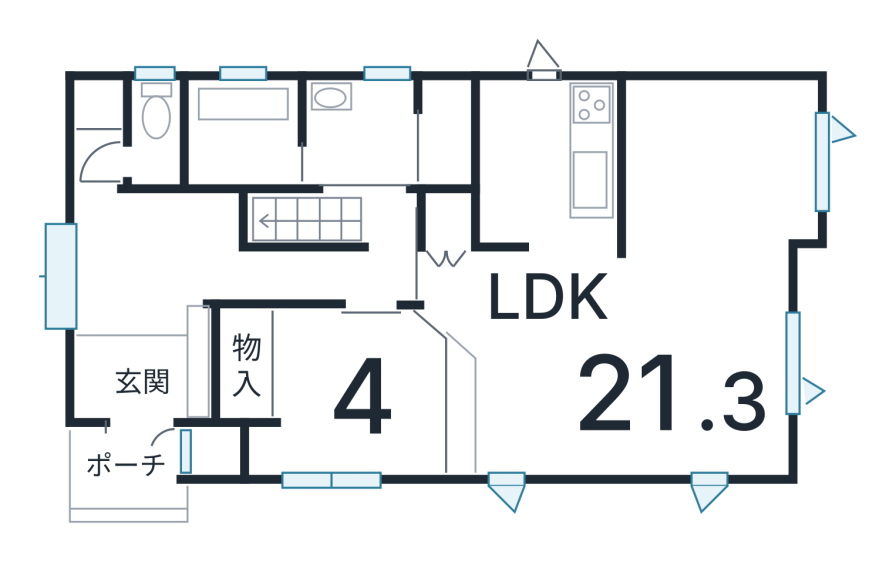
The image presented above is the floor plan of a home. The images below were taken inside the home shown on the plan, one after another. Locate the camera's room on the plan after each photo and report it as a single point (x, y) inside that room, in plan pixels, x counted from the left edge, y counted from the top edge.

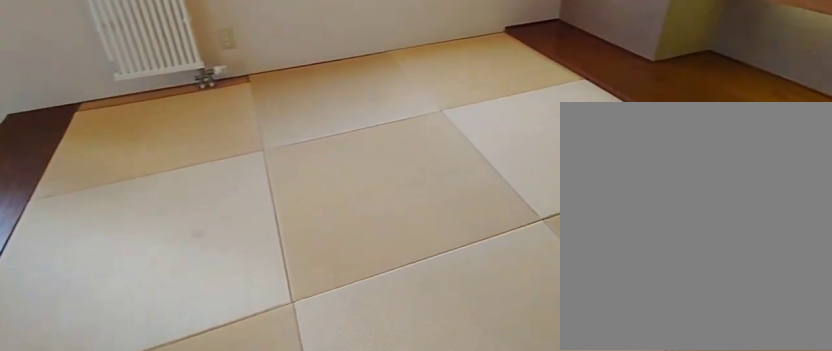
(357, 402)
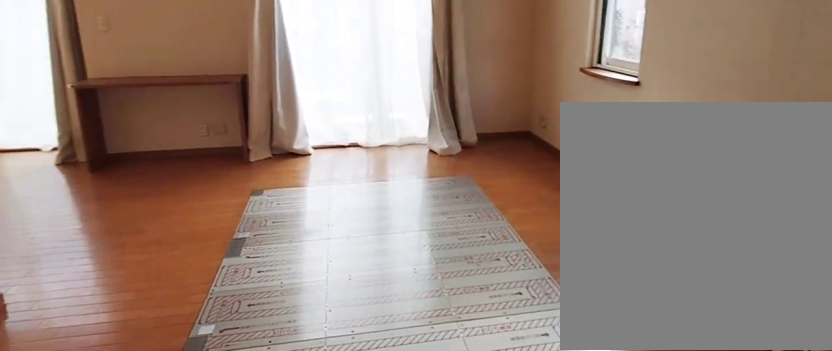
(623, 378)
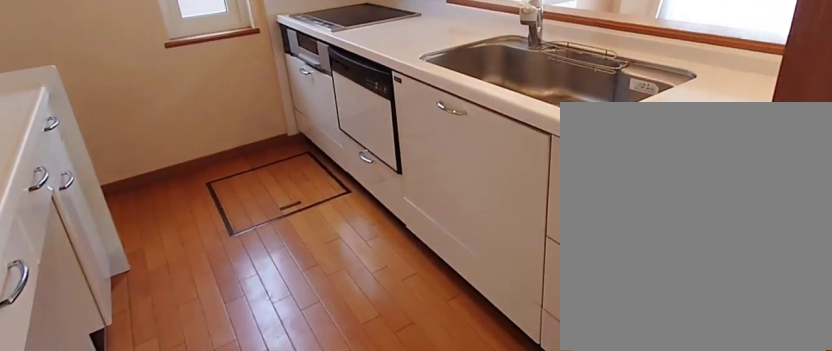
(550, 178)
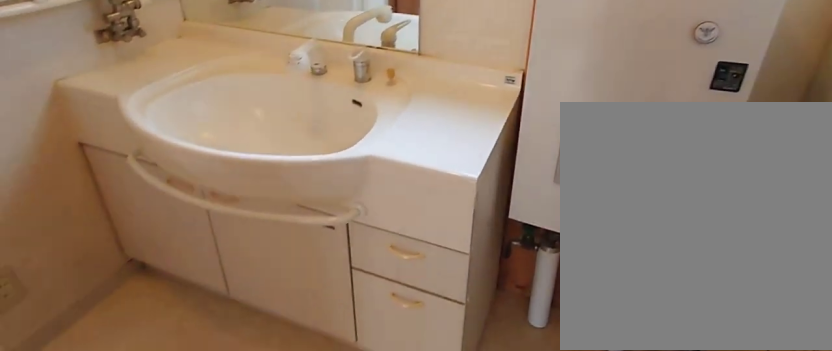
(381, 132)
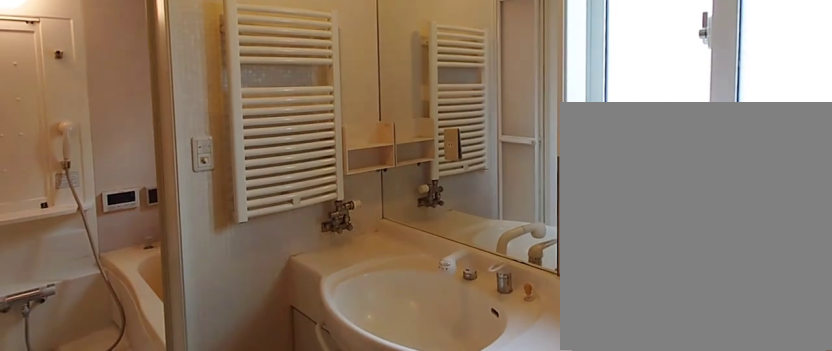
(381, 132)
